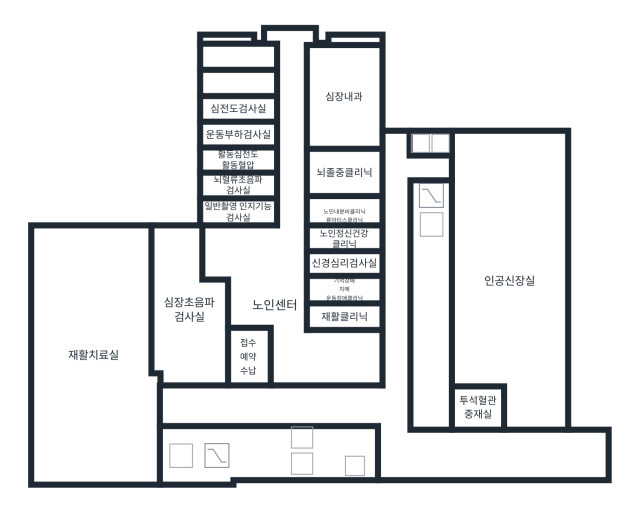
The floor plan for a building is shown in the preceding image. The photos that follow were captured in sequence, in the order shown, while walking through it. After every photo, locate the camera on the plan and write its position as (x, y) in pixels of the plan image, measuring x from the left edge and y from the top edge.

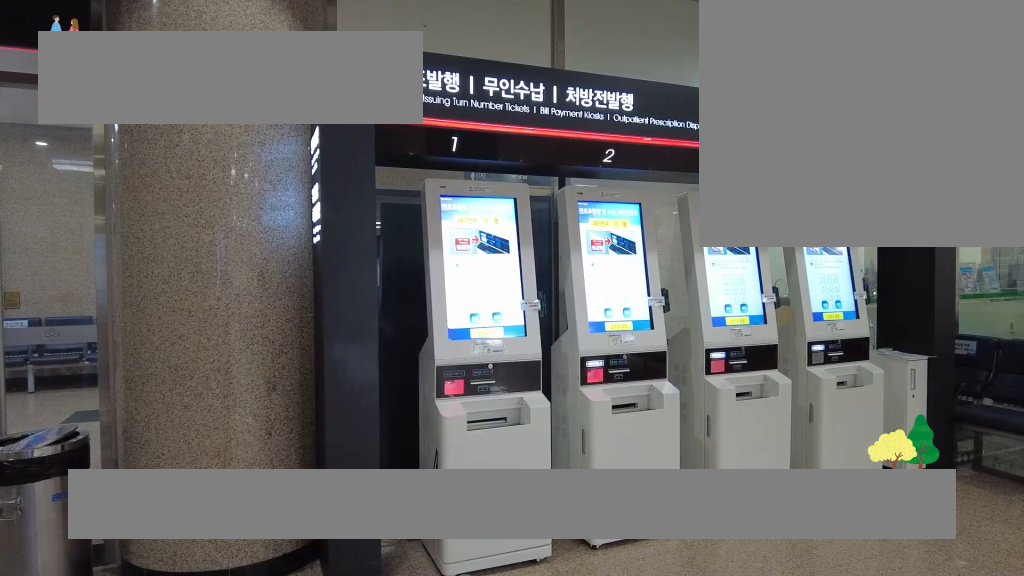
(303, 381)
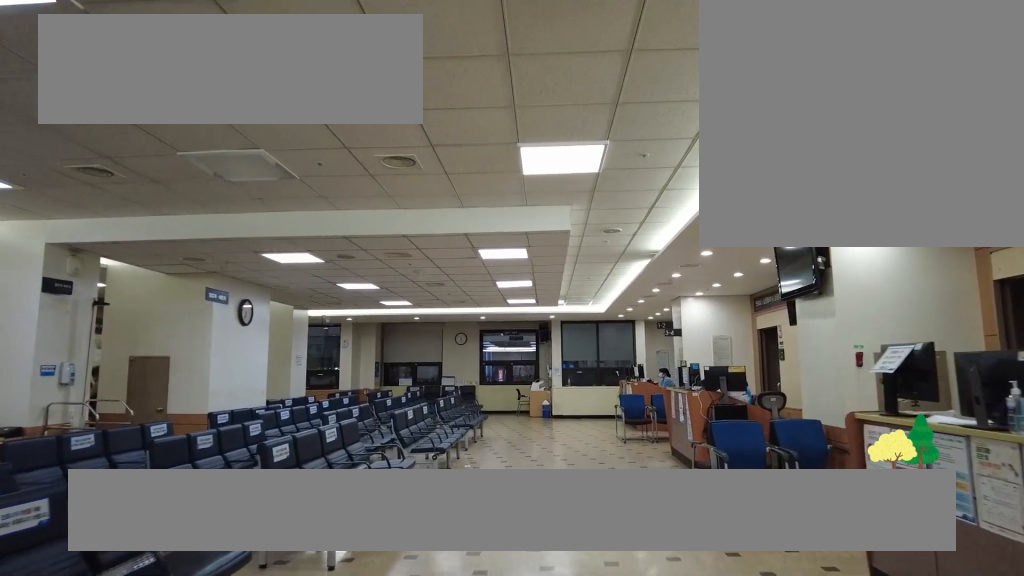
(303, 216)
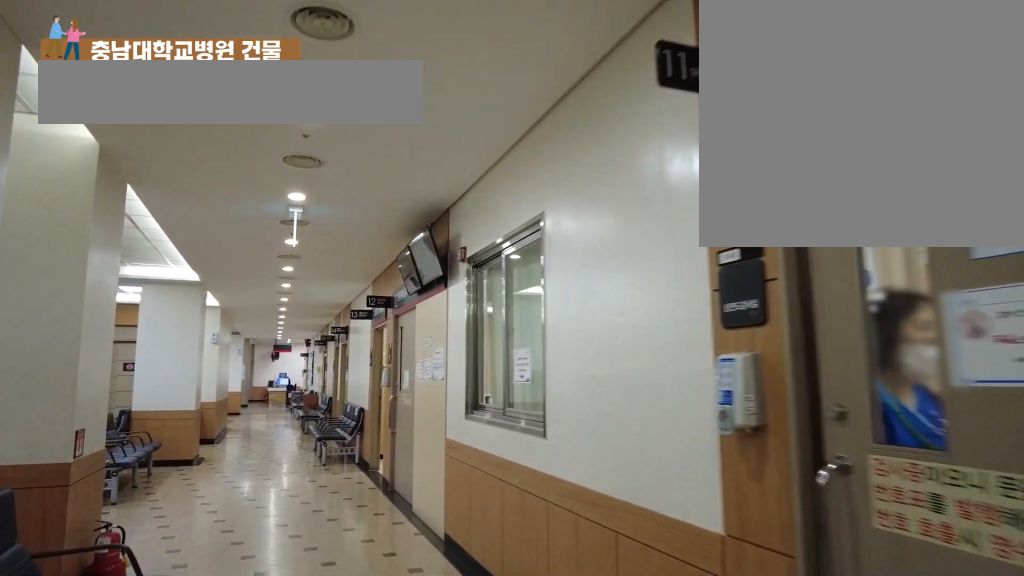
(285, 119)
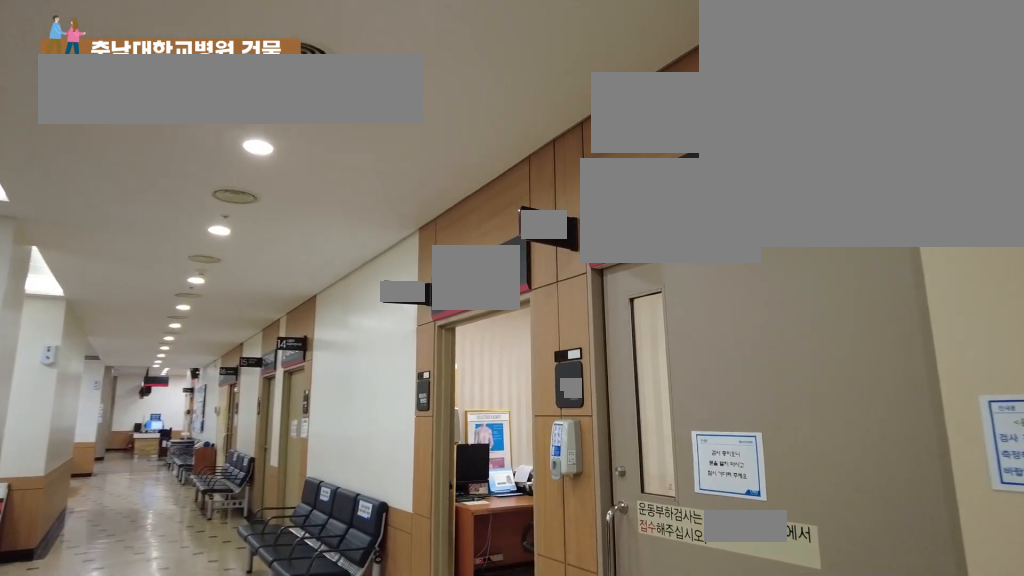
(285, 216)
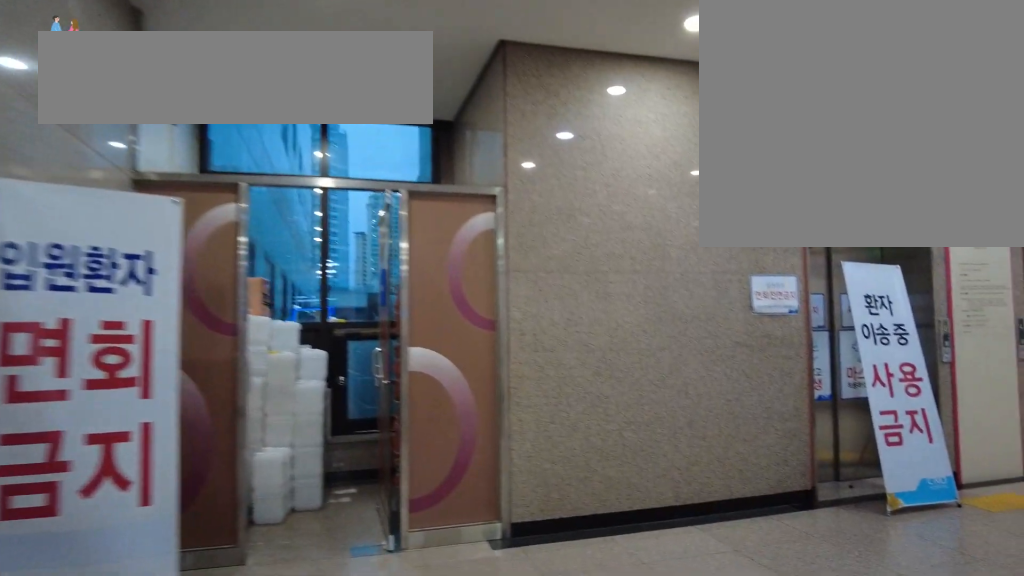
(397, 242)
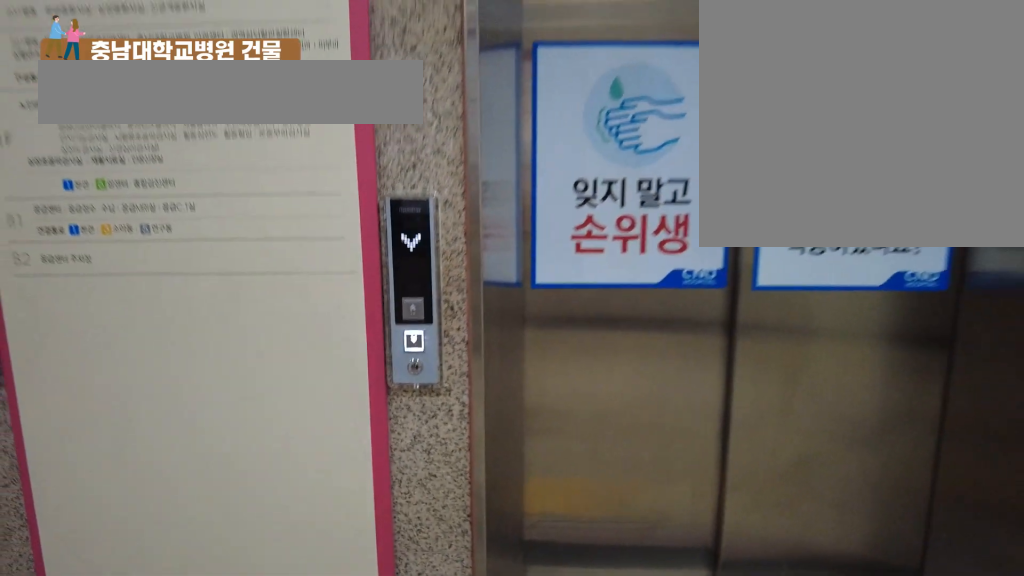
(431, 172)
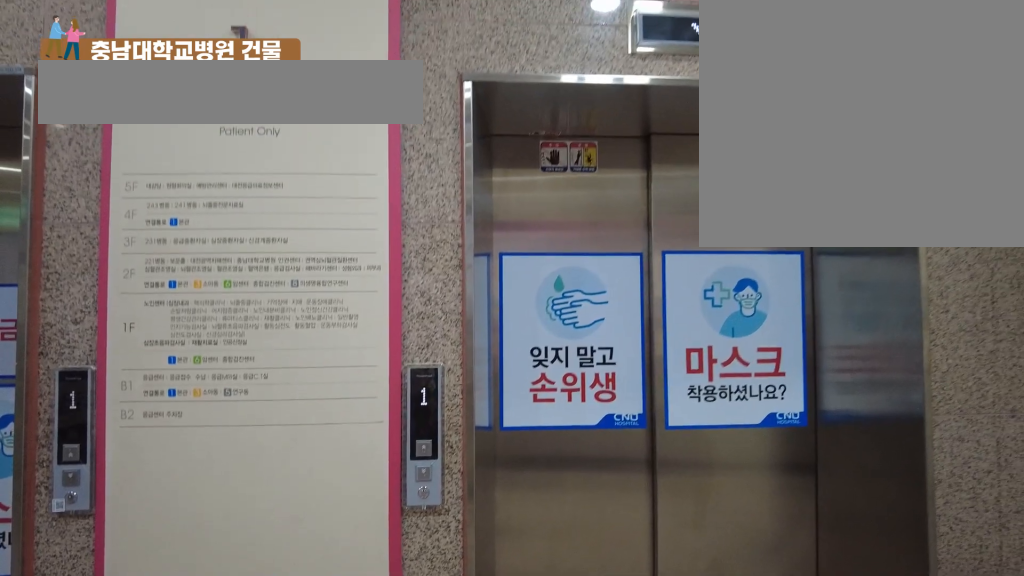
(432, 172)
